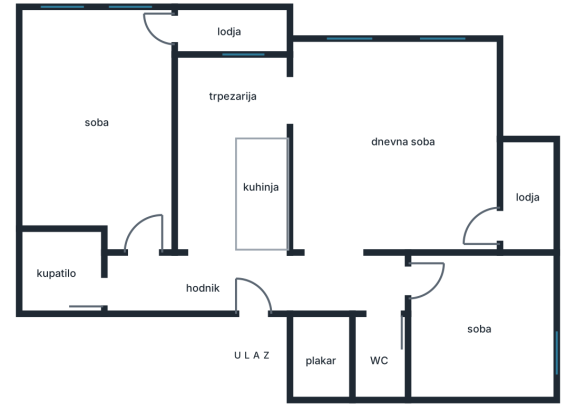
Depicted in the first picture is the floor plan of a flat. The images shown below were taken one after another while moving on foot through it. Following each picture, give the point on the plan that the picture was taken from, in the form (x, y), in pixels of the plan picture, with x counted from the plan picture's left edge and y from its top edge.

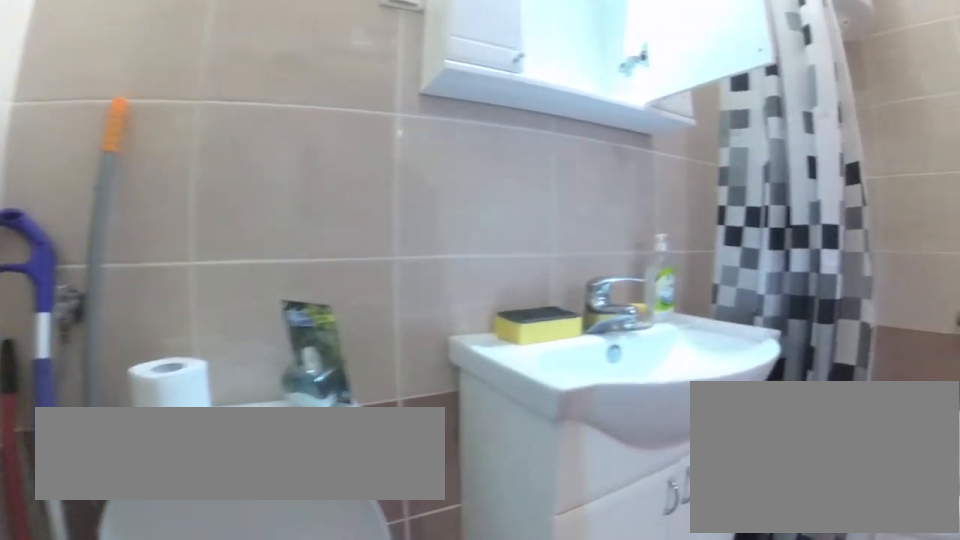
(51, 286)
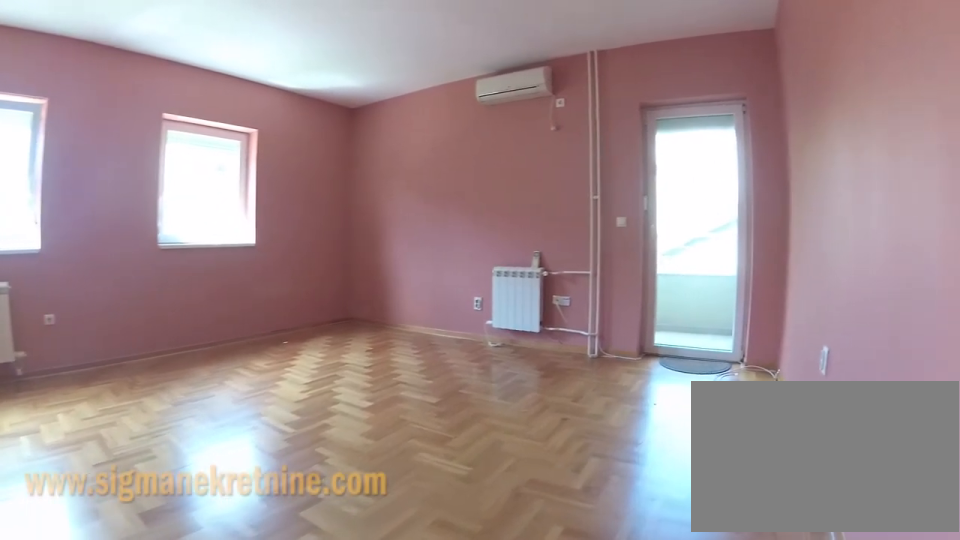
(343, 227)
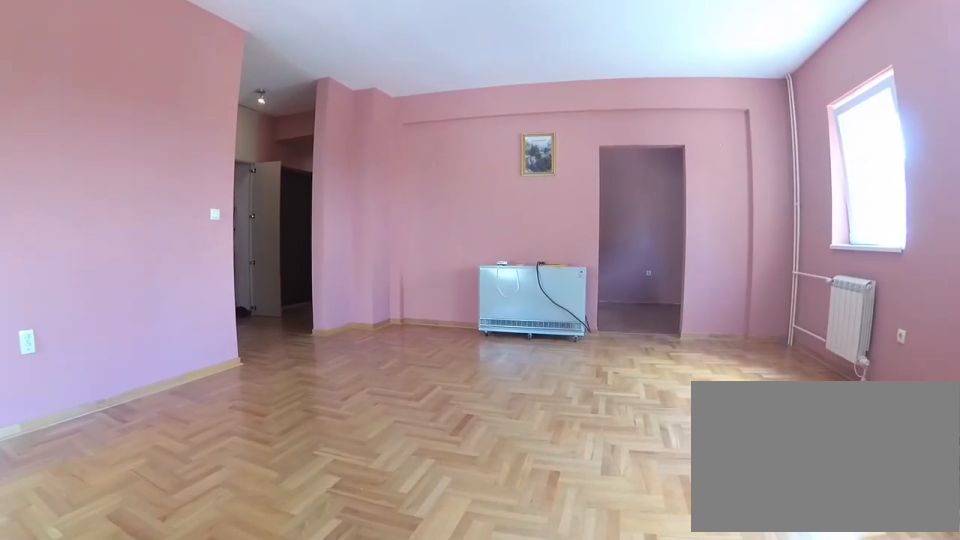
(461, 117)
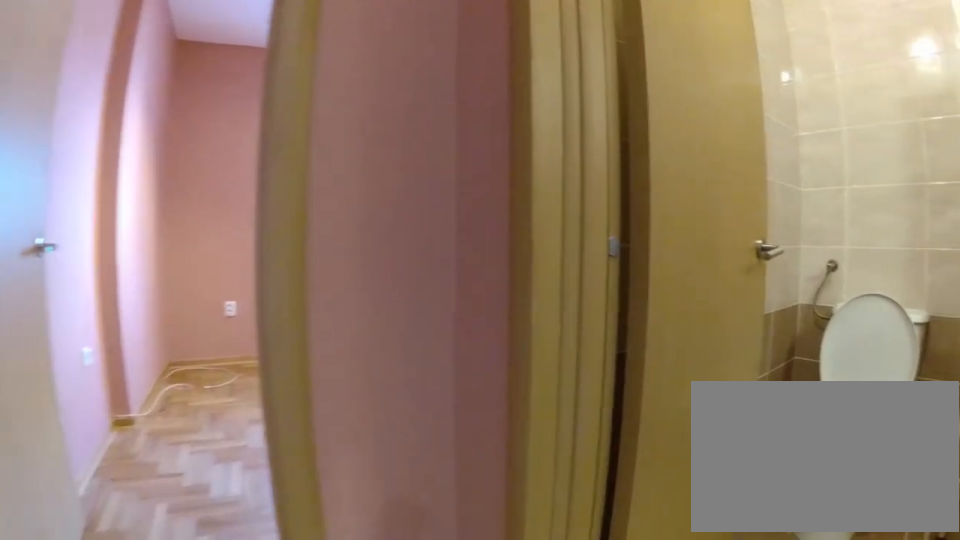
(350, 290)
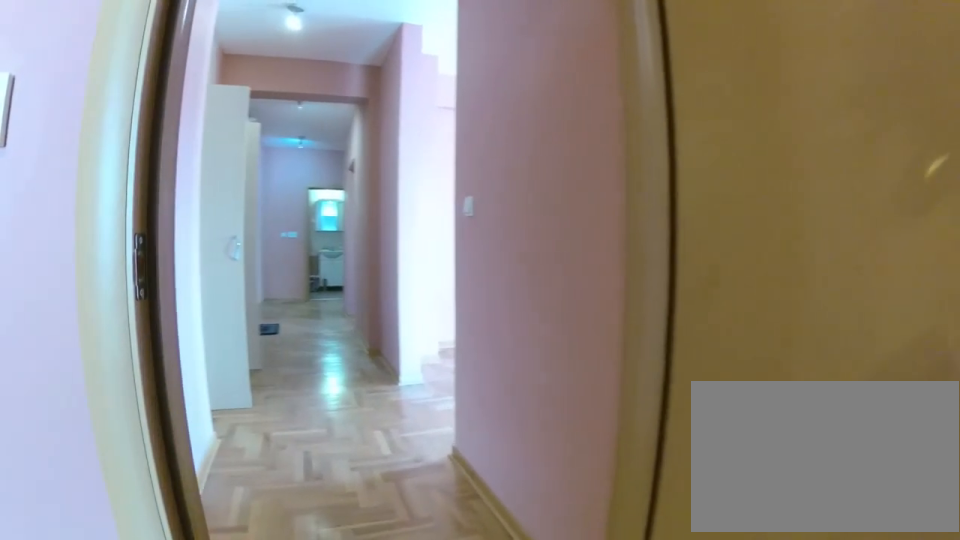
(438, 294)
